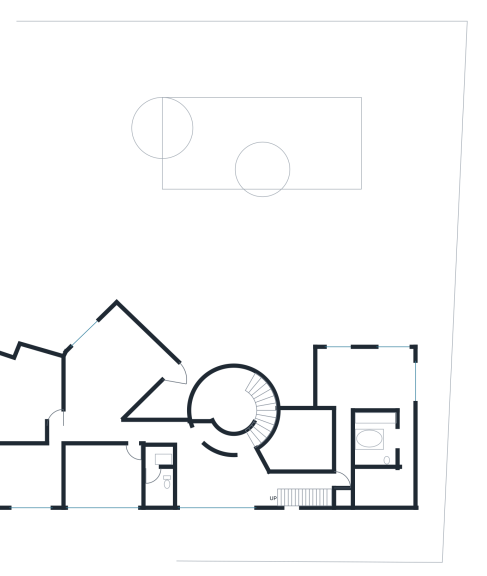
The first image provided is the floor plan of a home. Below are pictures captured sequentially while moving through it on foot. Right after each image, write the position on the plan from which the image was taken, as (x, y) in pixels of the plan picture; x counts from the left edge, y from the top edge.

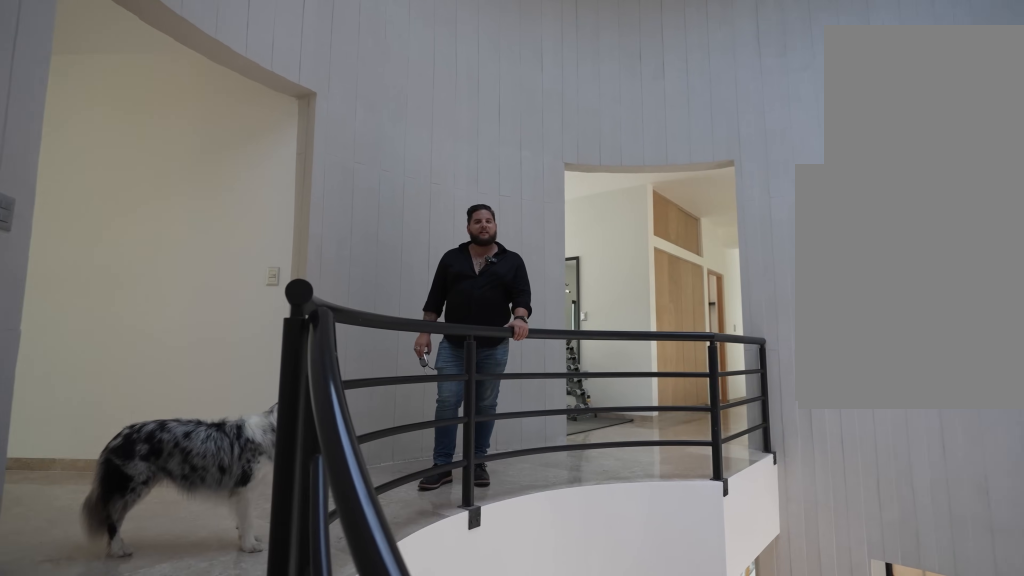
(261, 421)
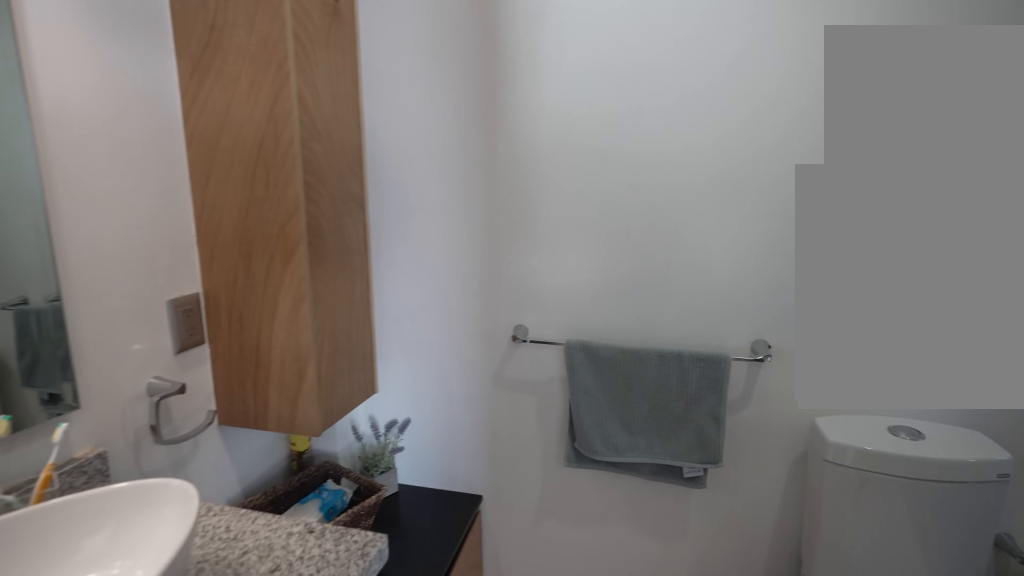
(145, 472)
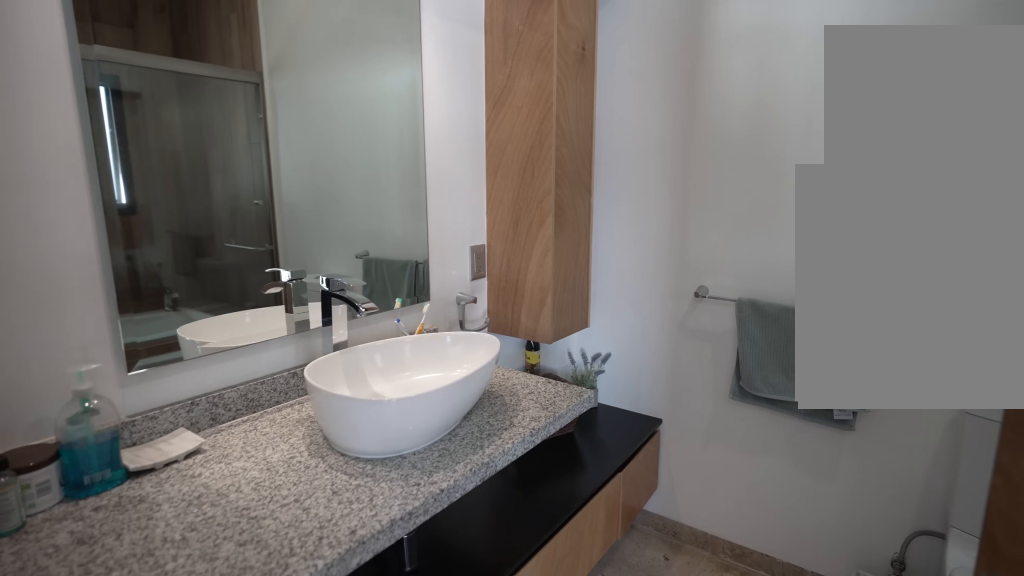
(145, 472)
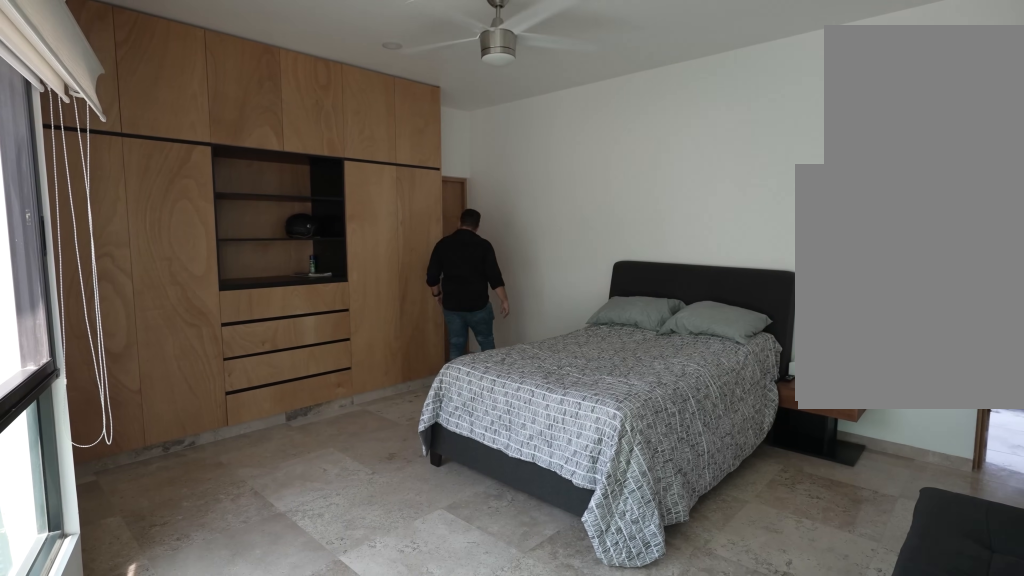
(27, 495)
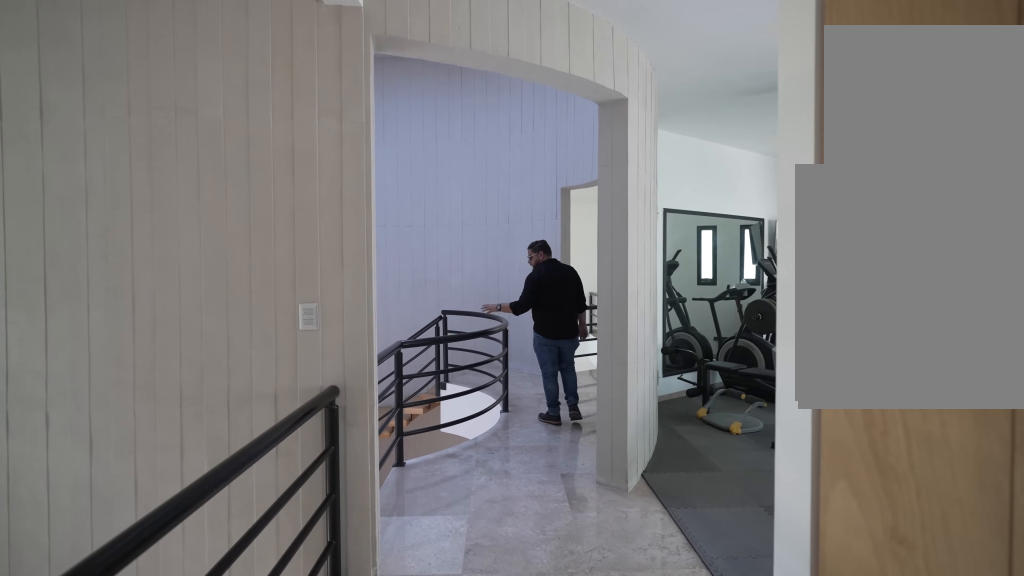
(190, 436)
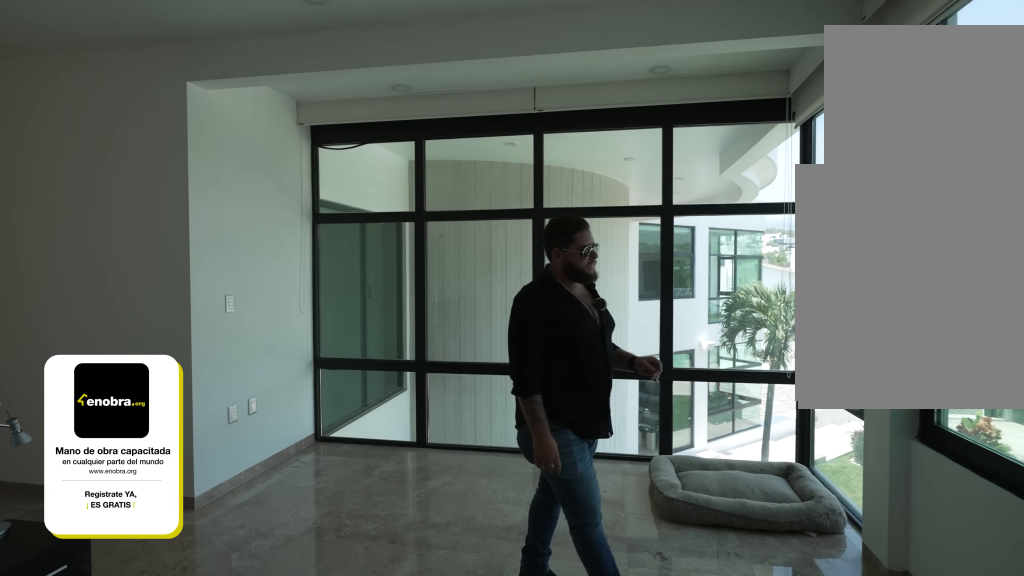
(358, 363)
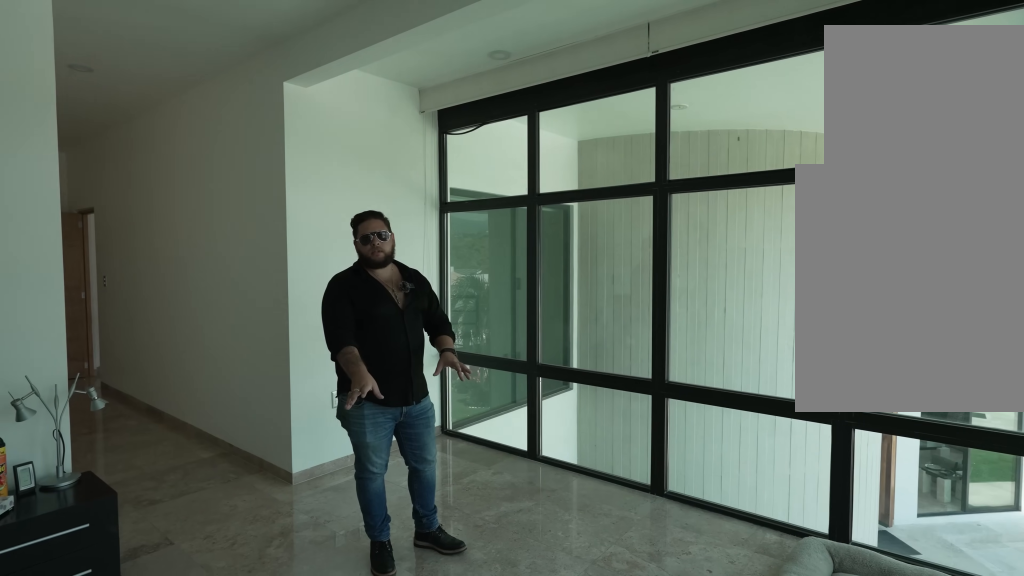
(357, 360)
